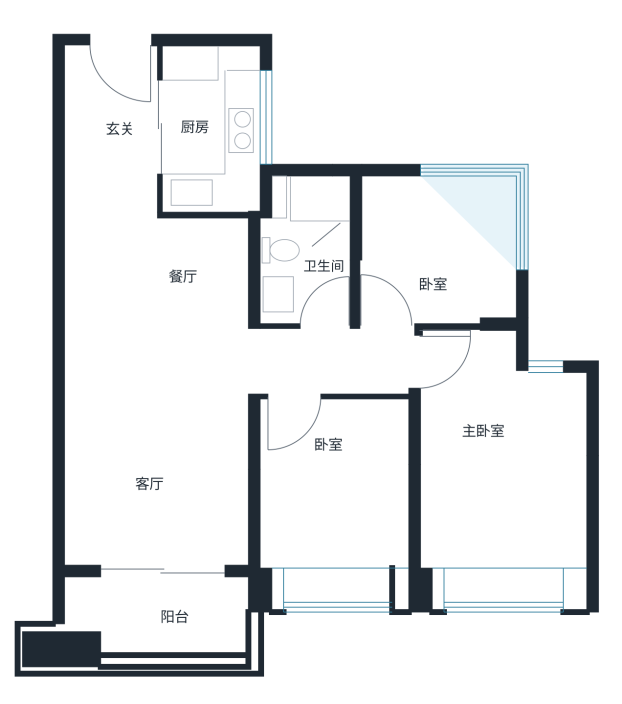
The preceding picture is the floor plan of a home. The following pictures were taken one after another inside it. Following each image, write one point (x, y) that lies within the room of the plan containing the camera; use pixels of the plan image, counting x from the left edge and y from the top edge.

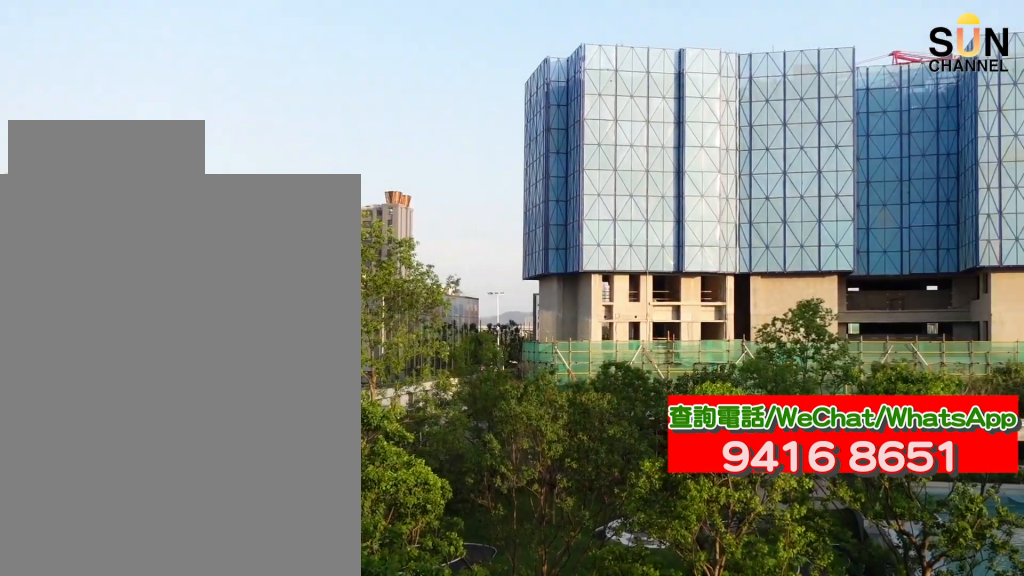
(158, 618)
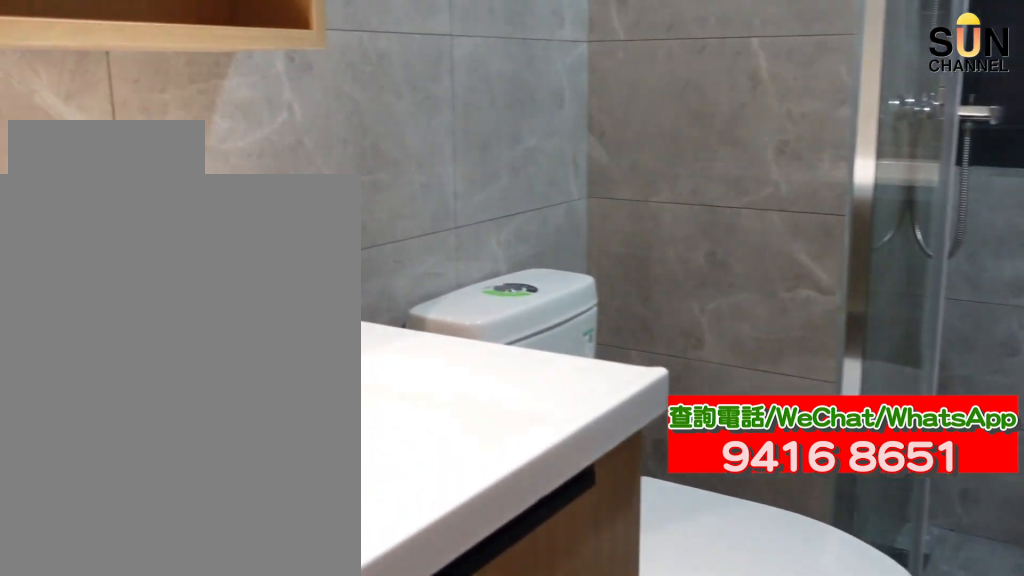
(305, 246)
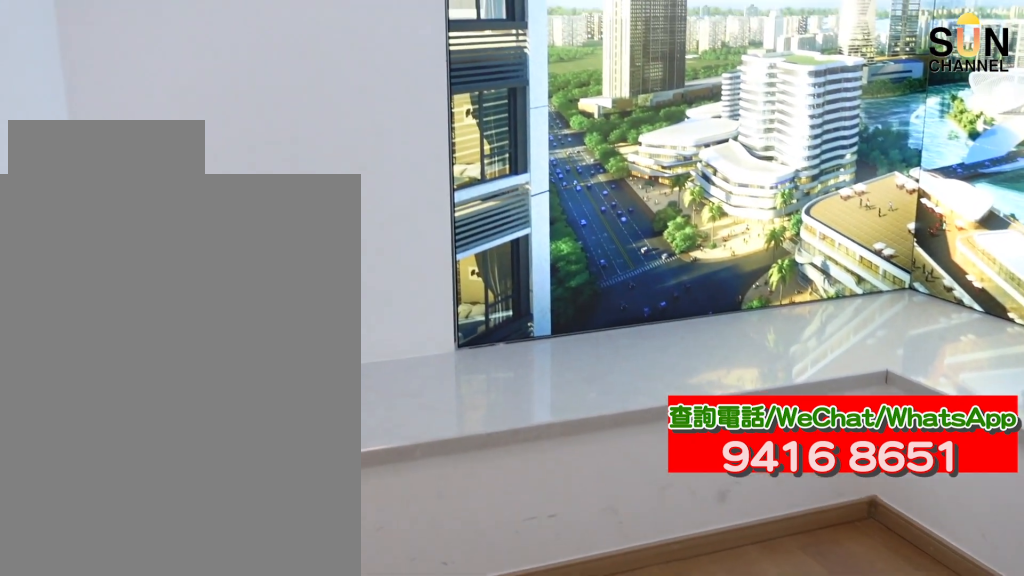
(438, 247)
